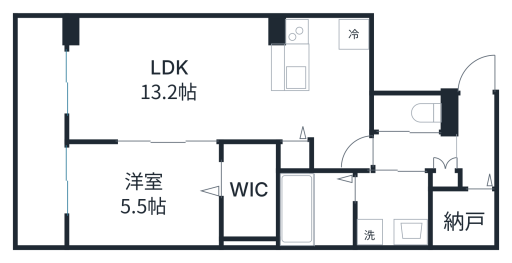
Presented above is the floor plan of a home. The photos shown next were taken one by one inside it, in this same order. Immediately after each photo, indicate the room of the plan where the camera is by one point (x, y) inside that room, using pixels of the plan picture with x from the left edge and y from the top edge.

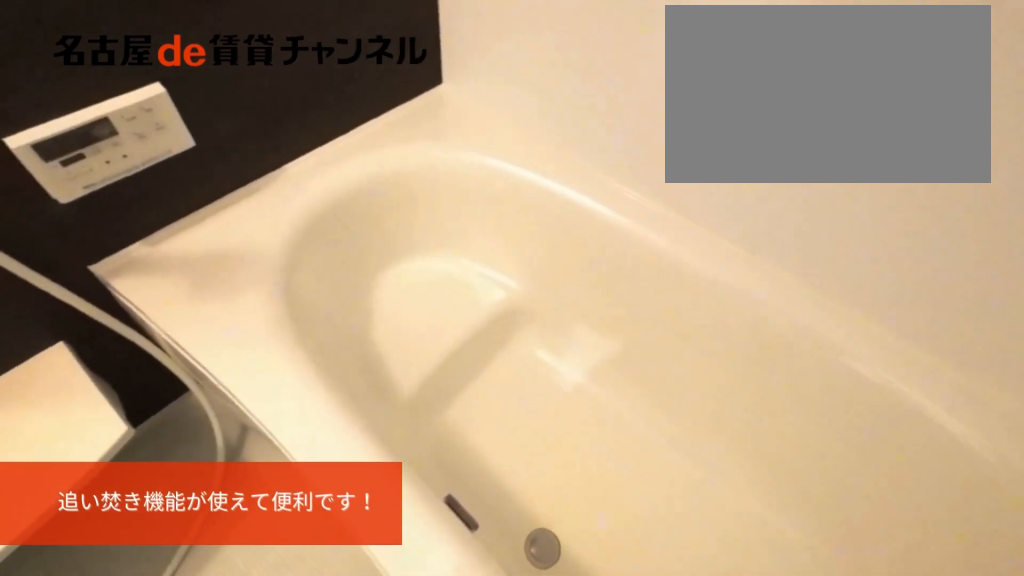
(315, 208)
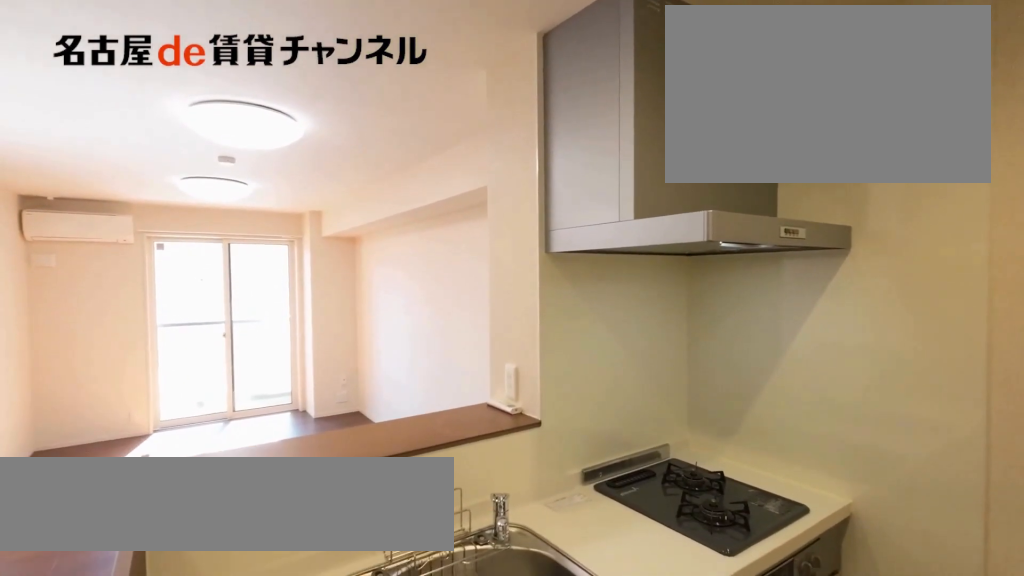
(292, 59)
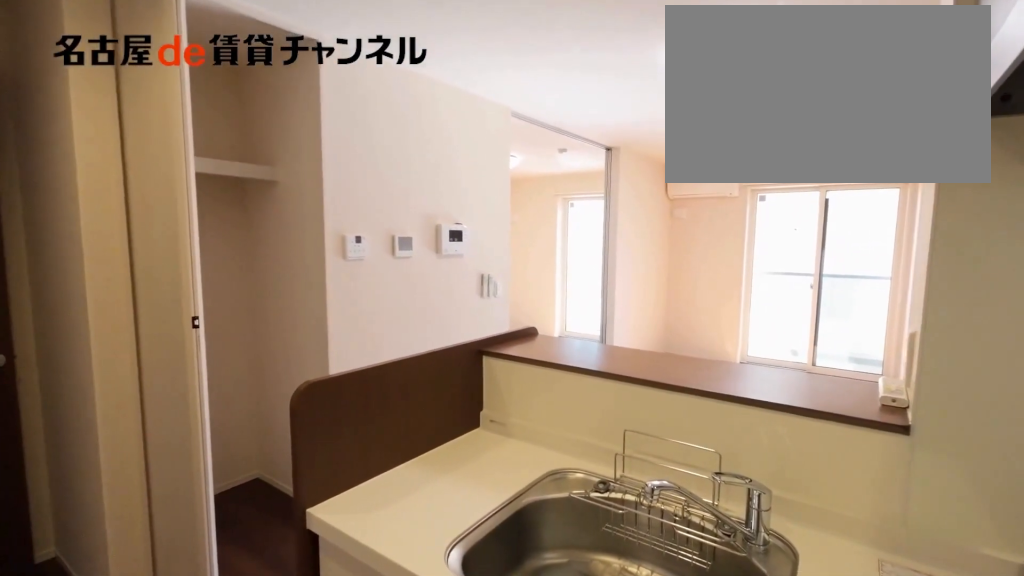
(292, 59)
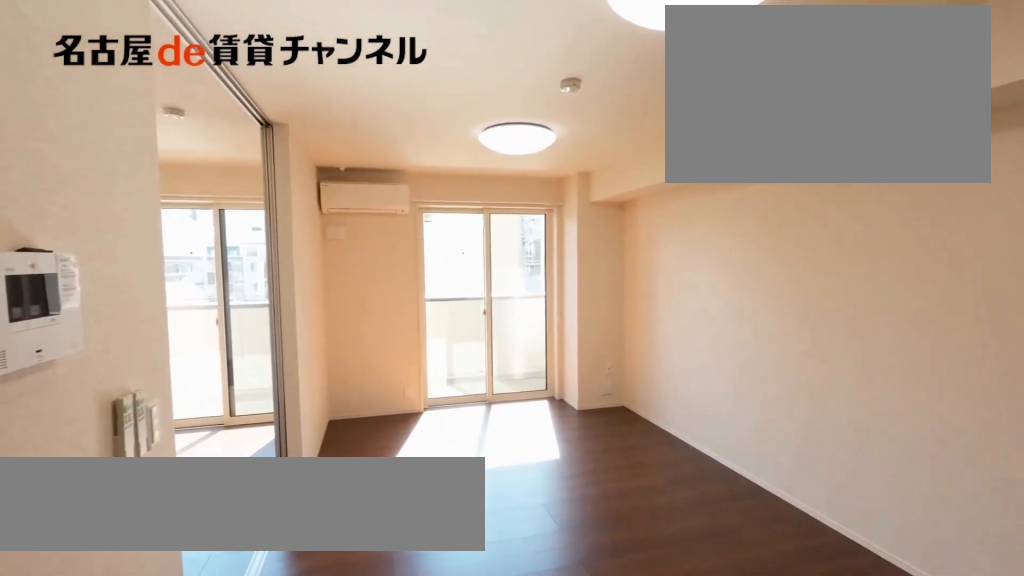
(197, 84)
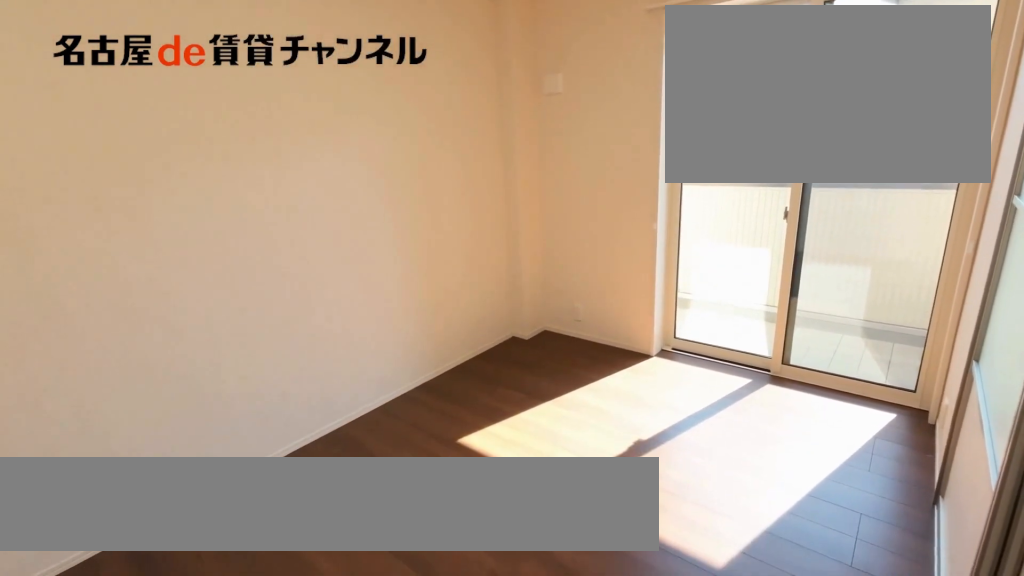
(141, 193)
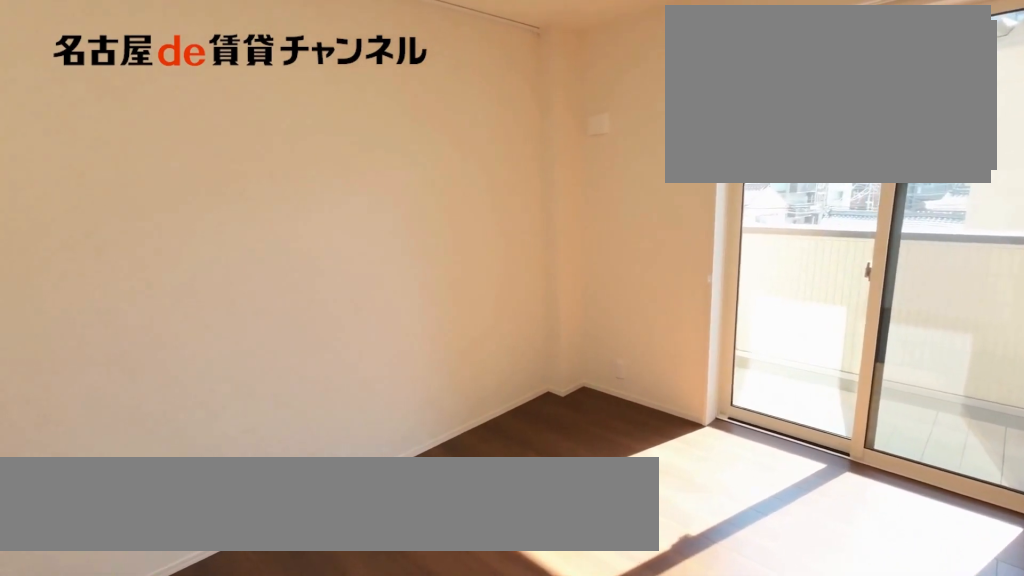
(141, 193)
